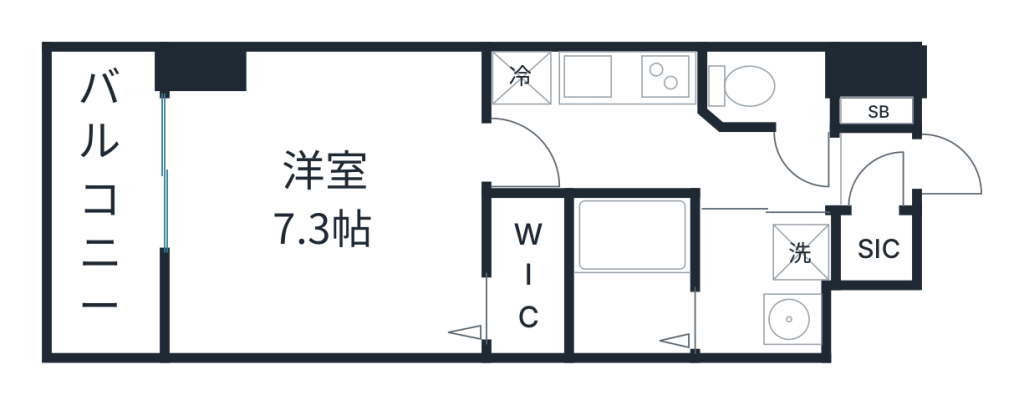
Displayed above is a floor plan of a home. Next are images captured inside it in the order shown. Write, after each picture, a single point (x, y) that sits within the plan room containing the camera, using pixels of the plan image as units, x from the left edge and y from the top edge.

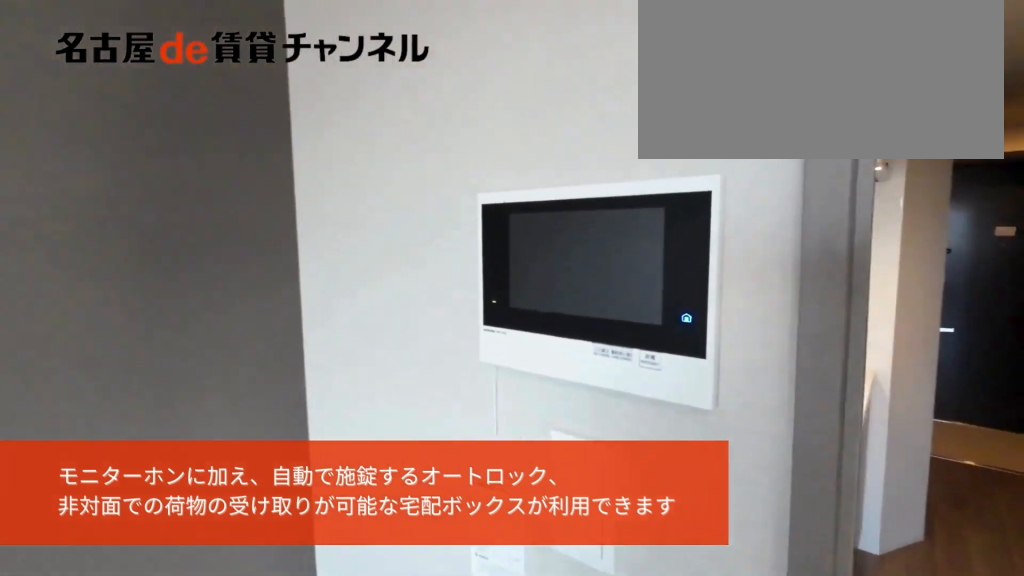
(329, 206)
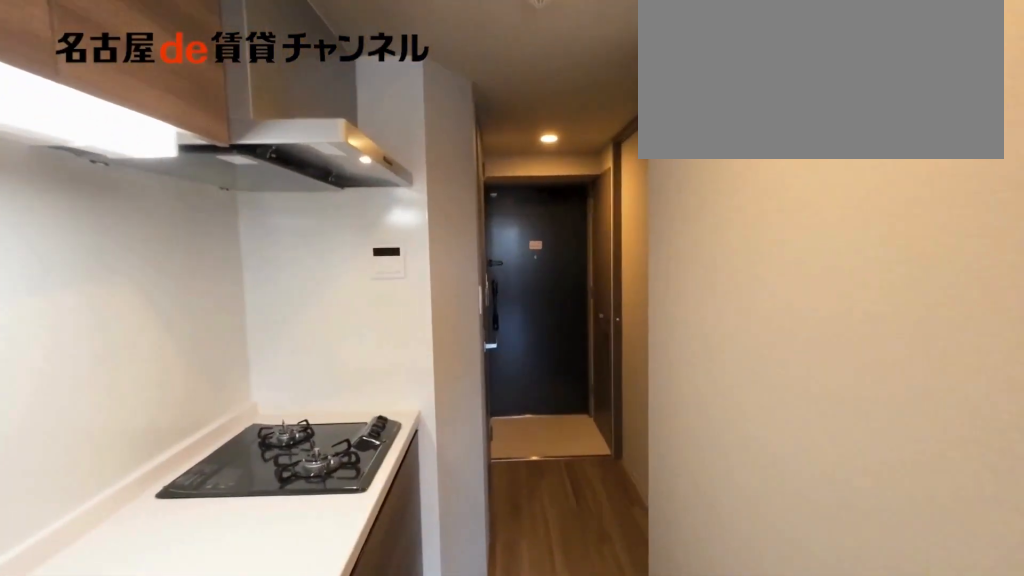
(659, 154)
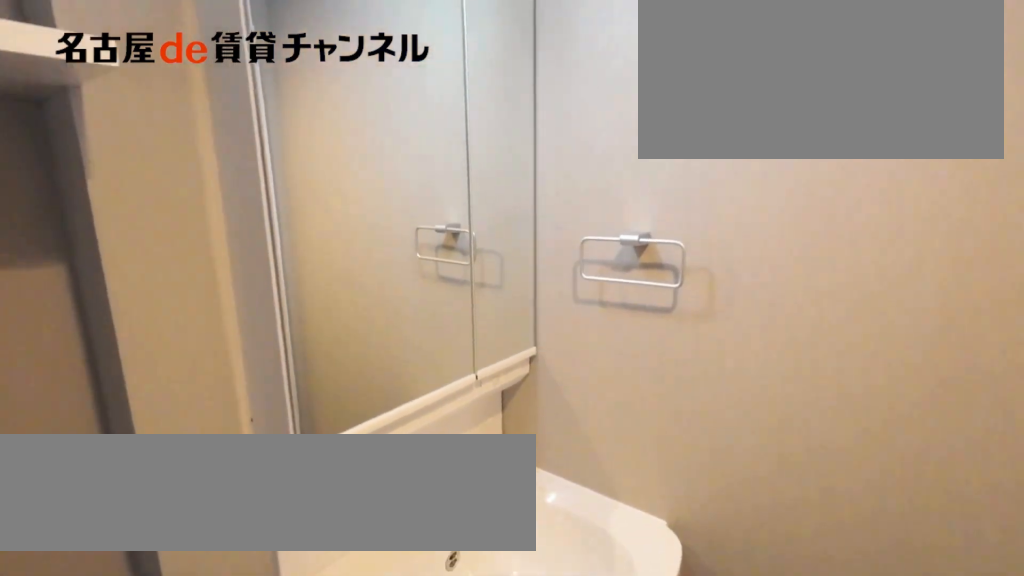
(765, 286)
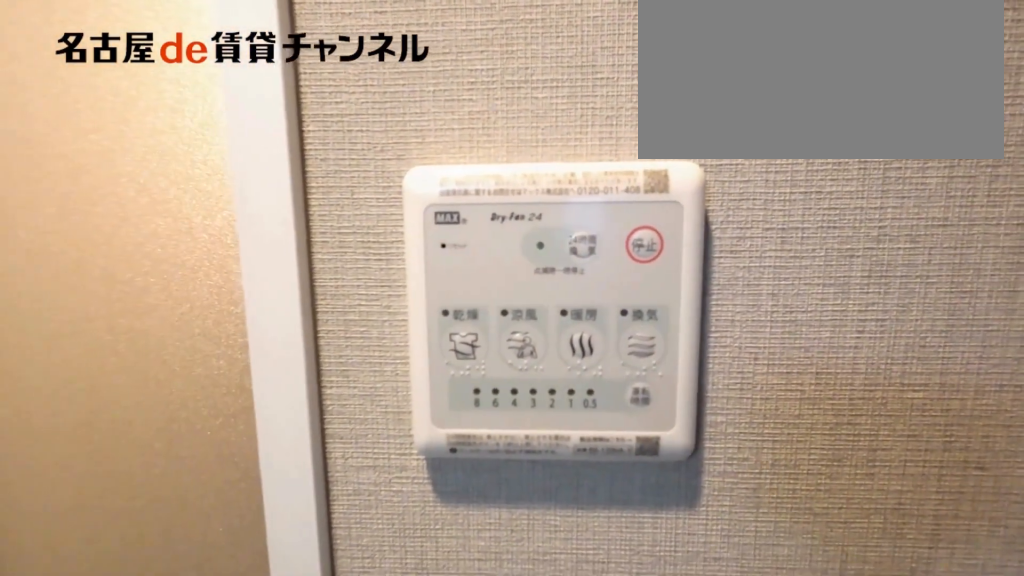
(765, 286)
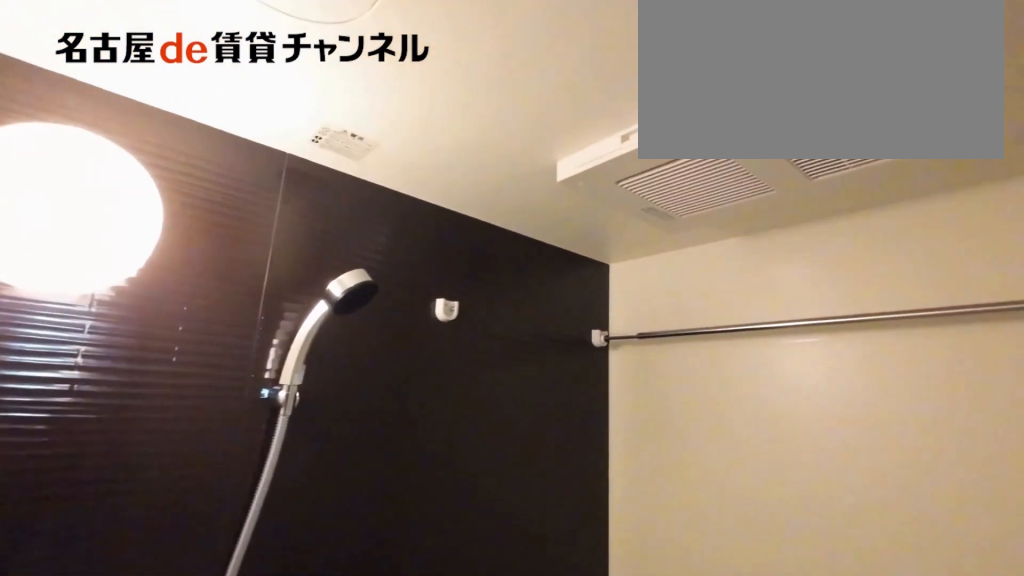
(631, 277)
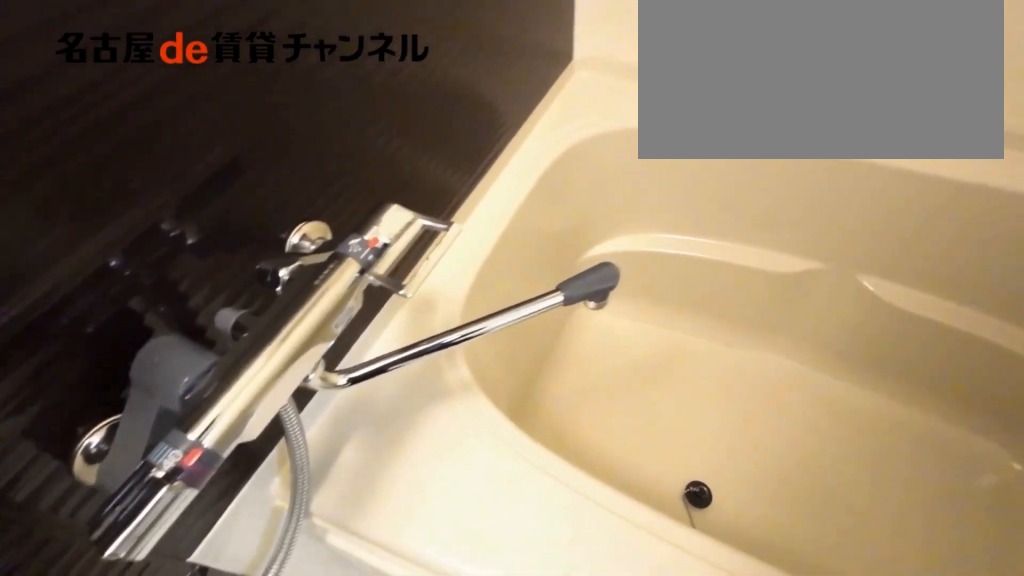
(631, 277)
